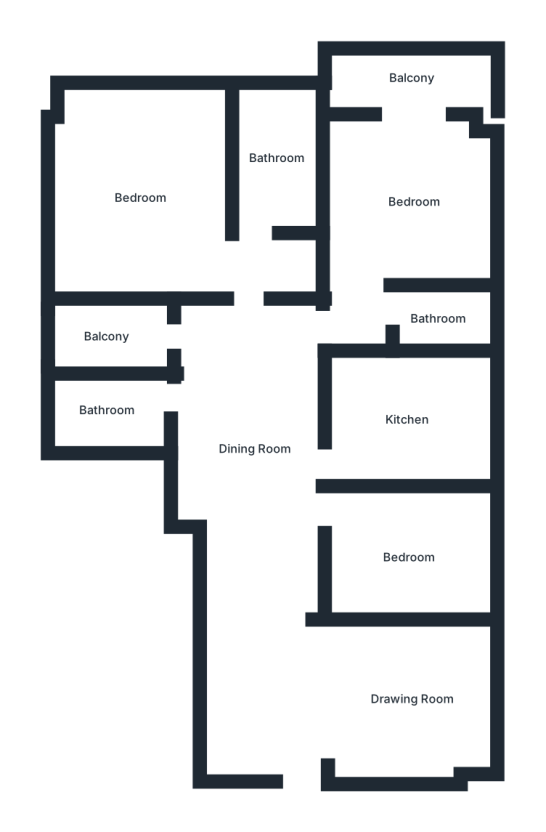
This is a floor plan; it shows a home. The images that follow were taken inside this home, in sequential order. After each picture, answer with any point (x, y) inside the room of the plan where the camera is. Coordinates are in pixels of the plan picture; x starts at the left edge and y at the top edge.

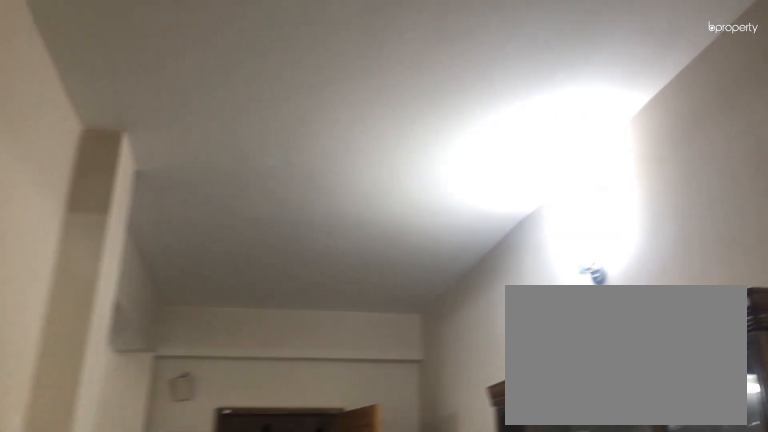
(257, 452)
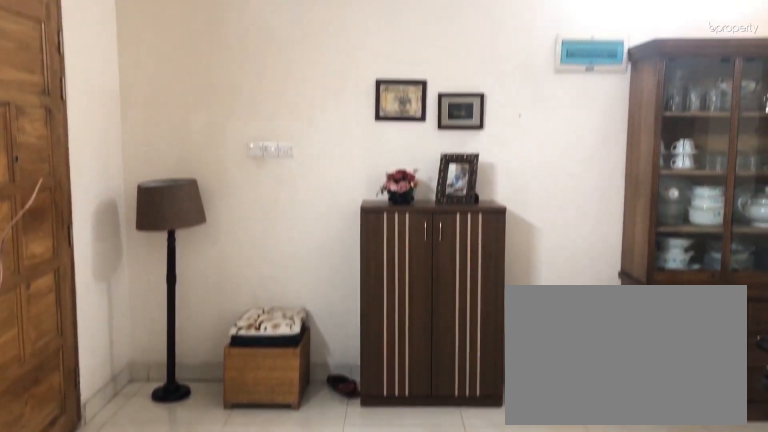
(411, 698)
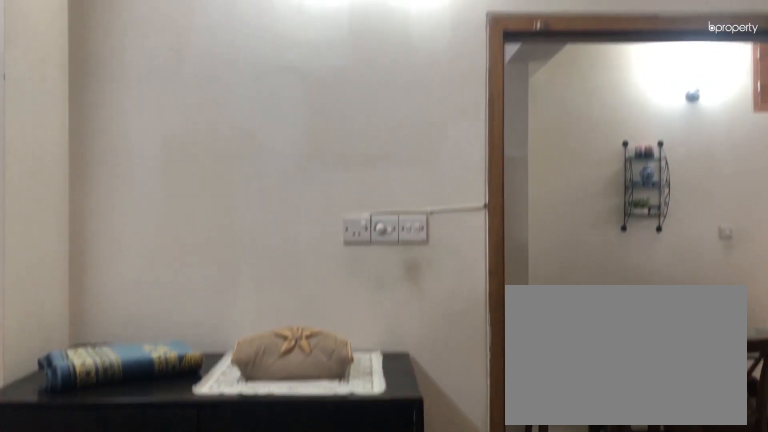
(406, 555)
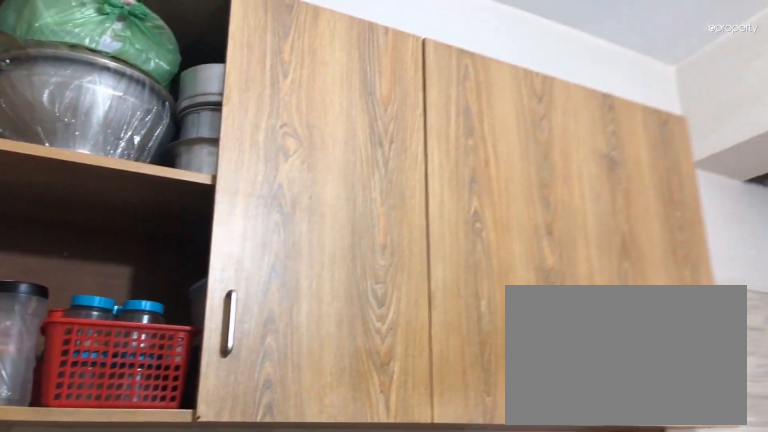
(406, 417)
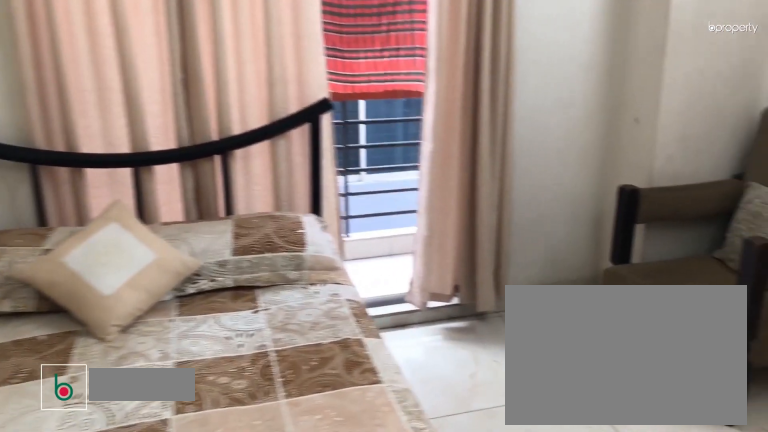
(410, 205)
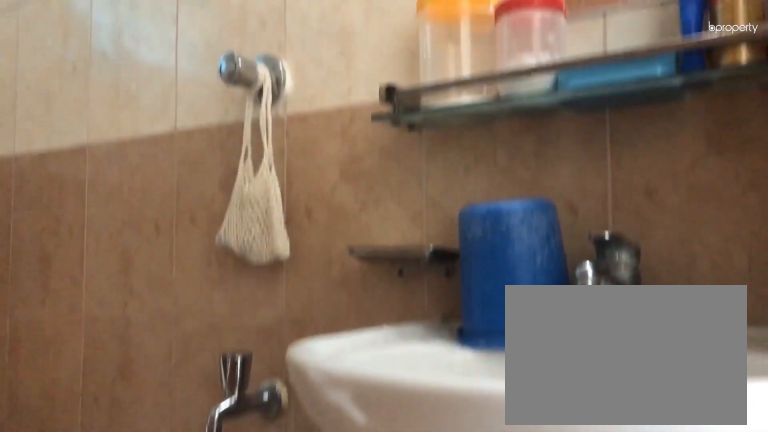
(440, 320)
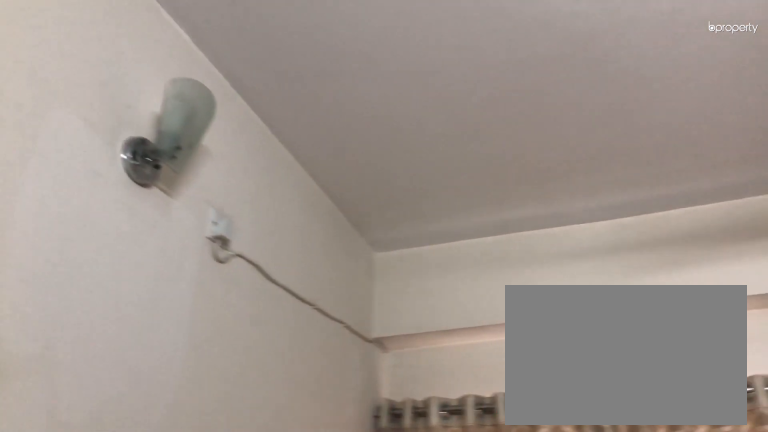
(137, 200)
